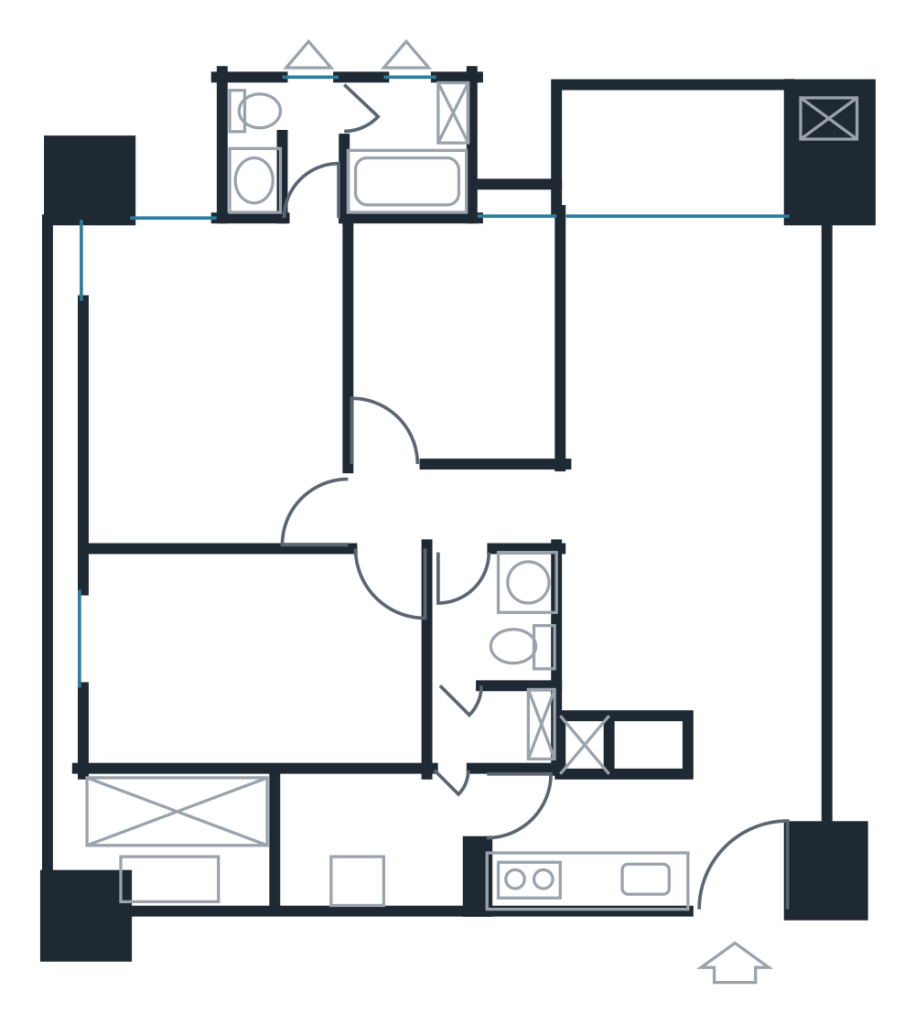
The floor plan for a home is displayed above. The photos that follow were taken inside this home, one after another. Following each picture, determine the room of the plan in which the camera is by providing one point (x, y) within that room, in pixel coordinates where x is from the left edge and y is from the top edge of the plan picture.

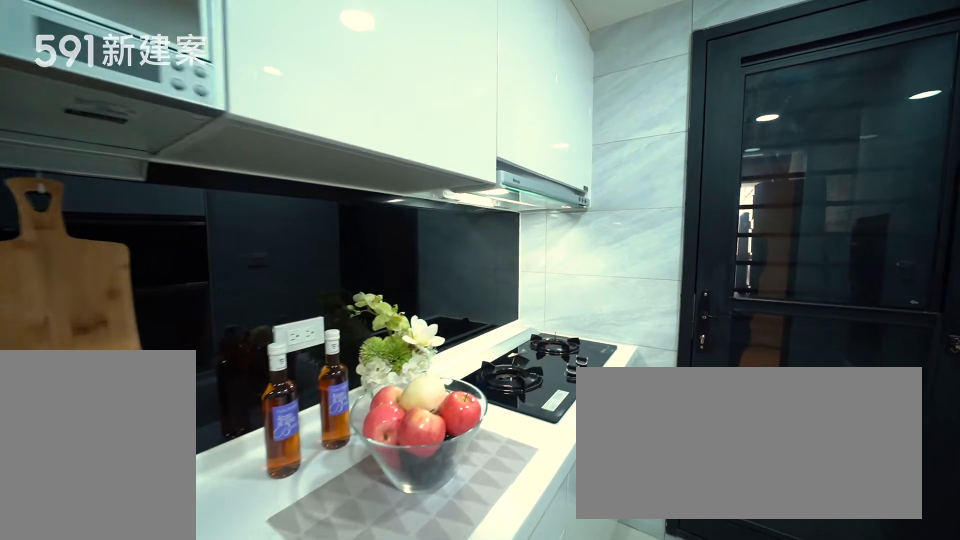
(583, 843)
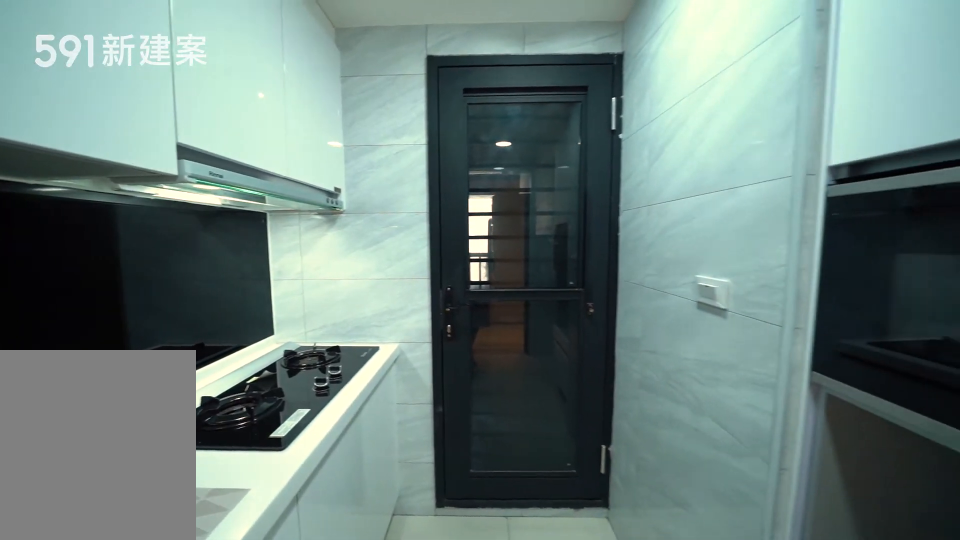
(583, 843)
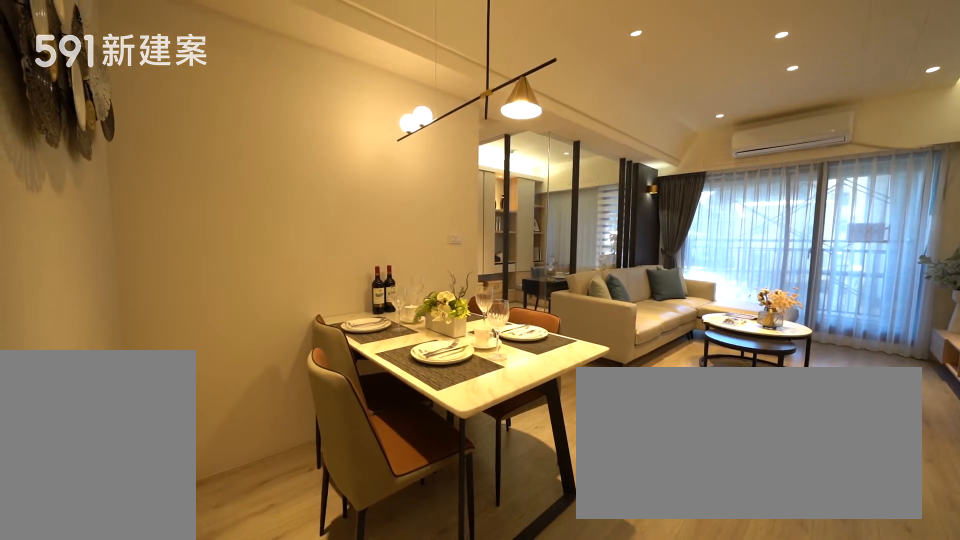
(643, 627)
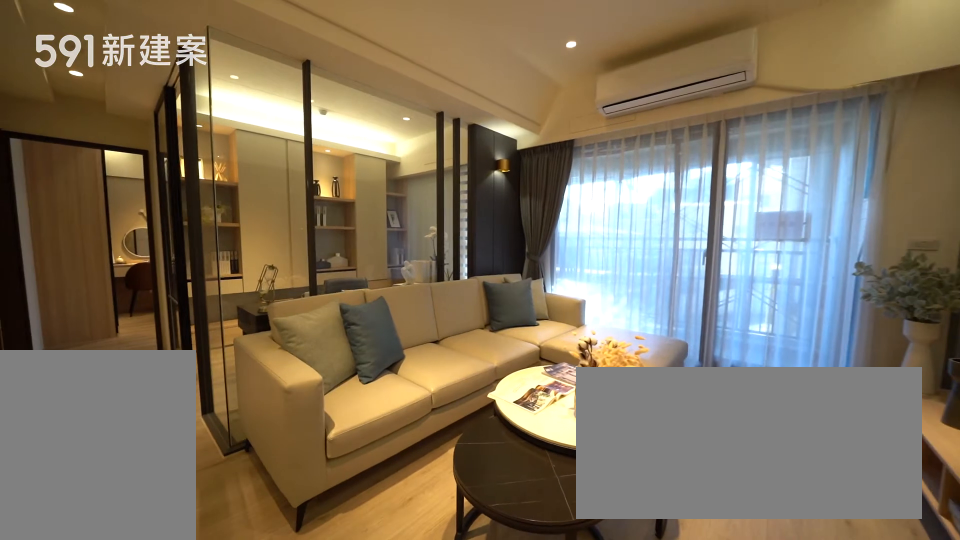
(680, 336)
